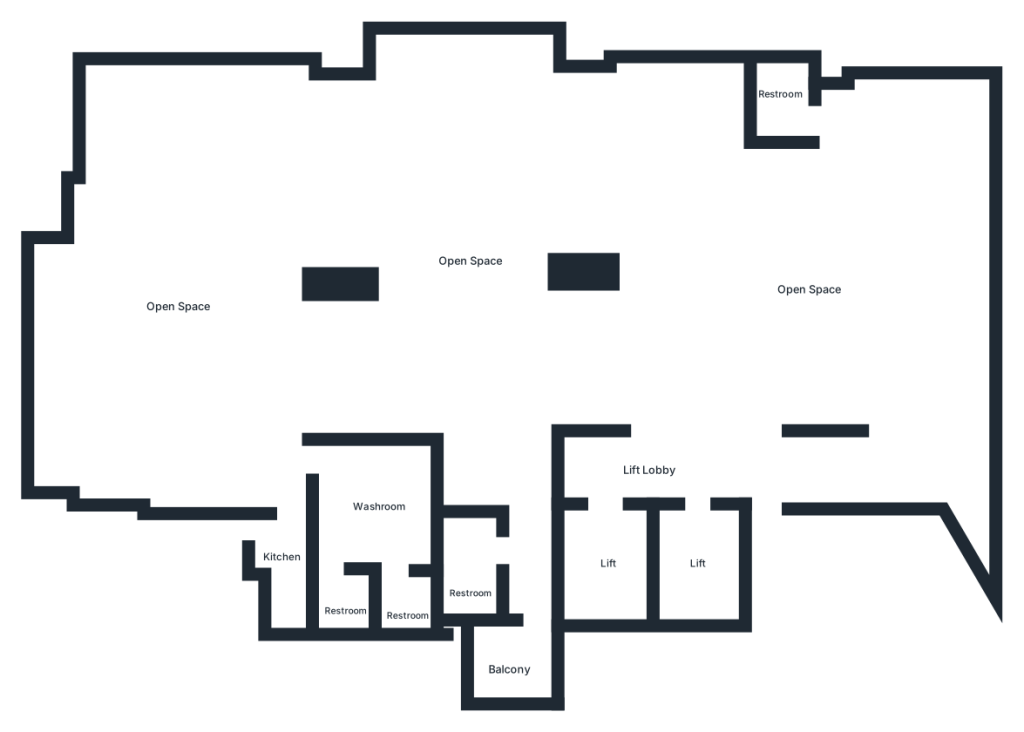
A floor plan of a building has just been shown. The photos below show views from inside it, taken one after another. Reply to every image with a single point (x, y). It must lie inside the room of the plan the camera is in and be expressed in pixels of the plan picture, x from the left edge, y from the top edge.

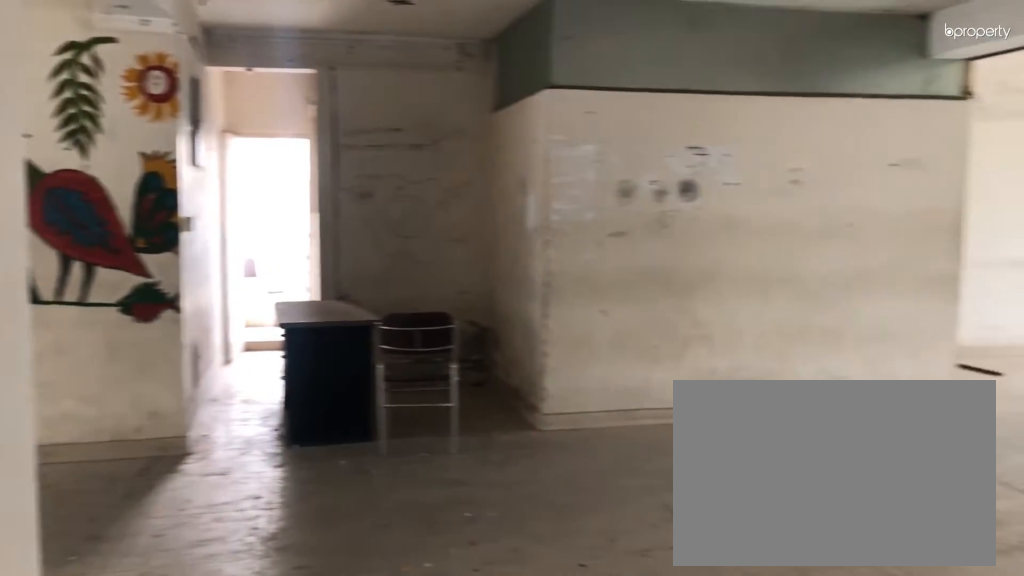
(469, 289)
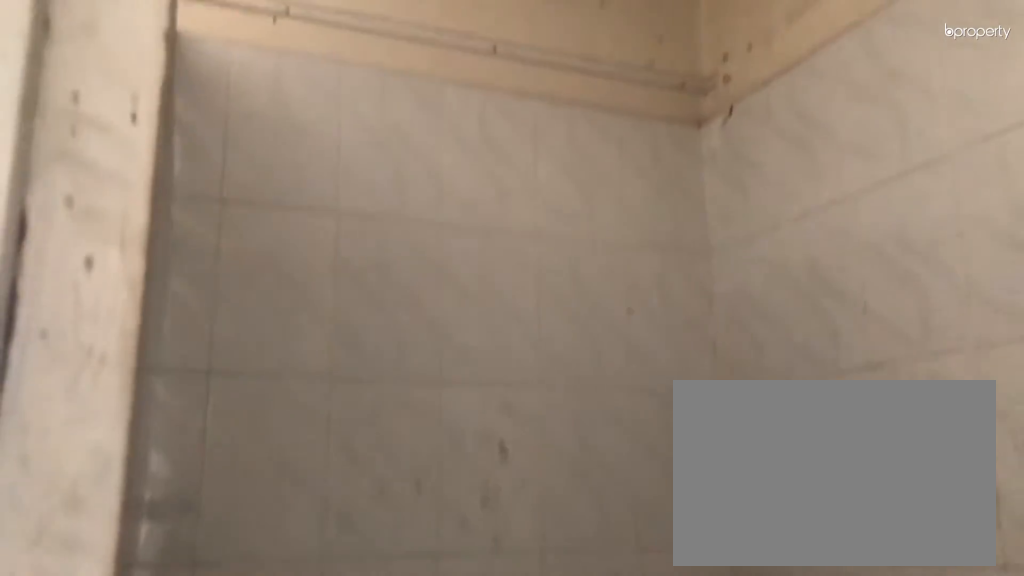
(469, 571)
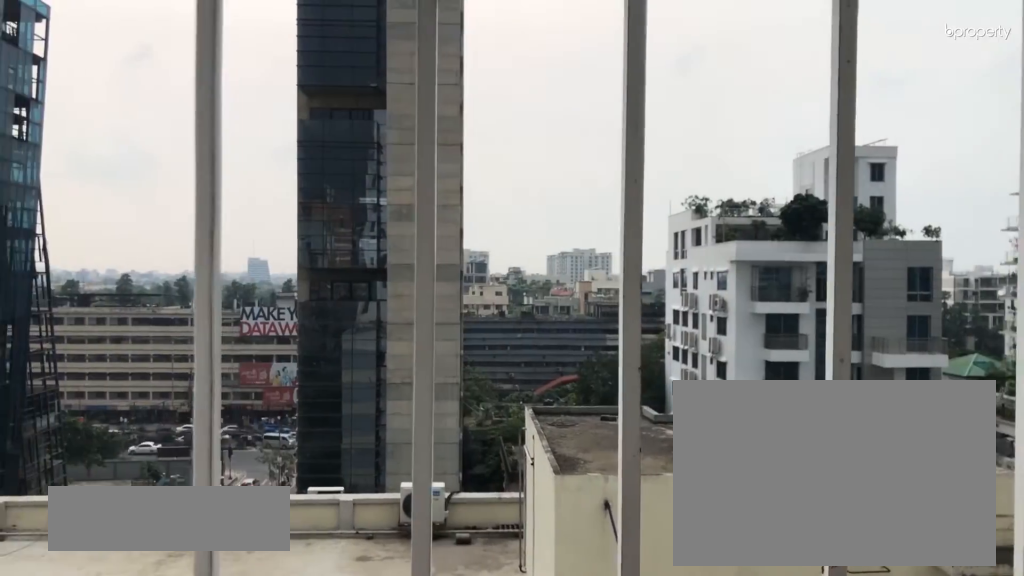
(507, 666)
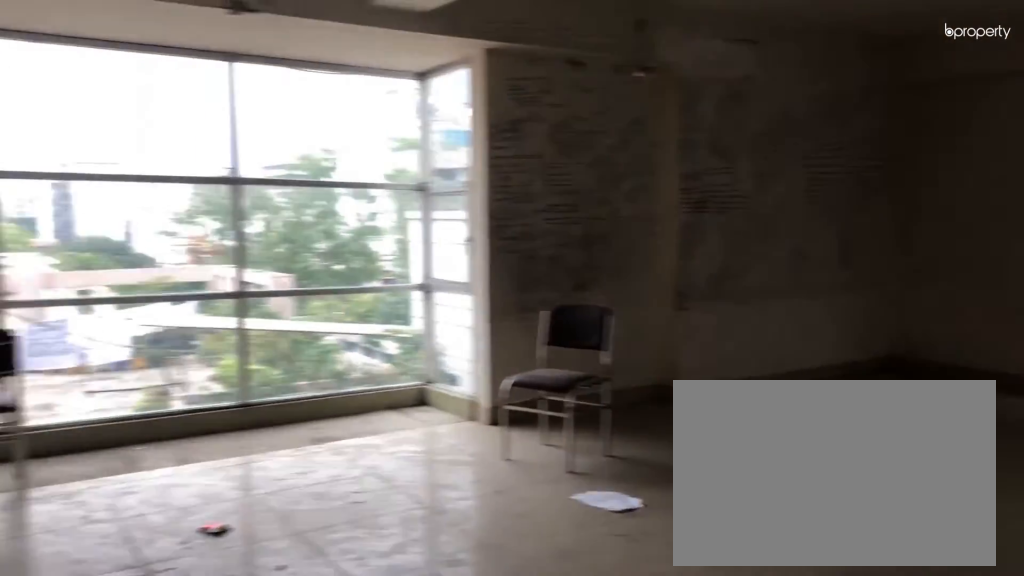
(196, 358)
